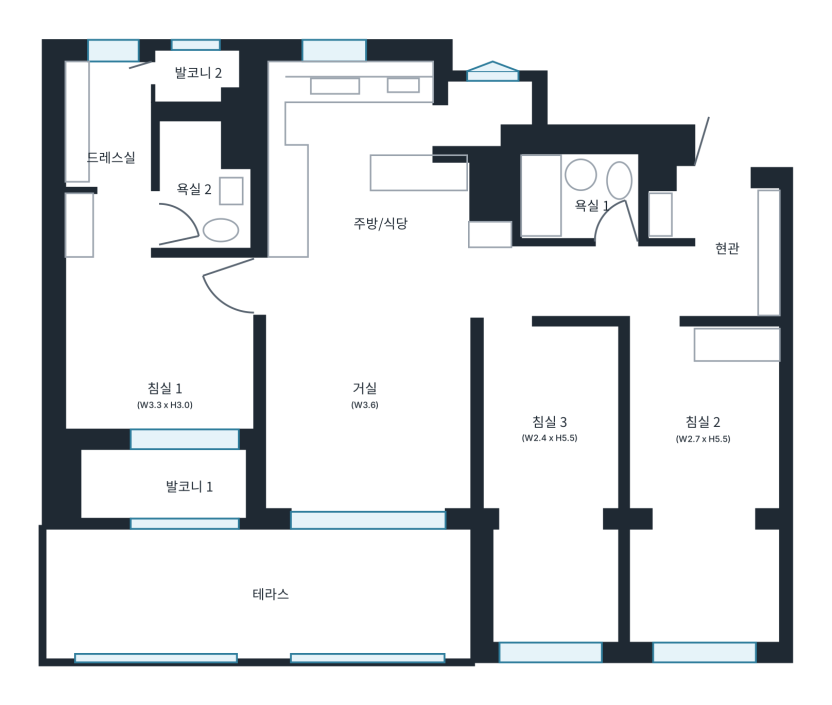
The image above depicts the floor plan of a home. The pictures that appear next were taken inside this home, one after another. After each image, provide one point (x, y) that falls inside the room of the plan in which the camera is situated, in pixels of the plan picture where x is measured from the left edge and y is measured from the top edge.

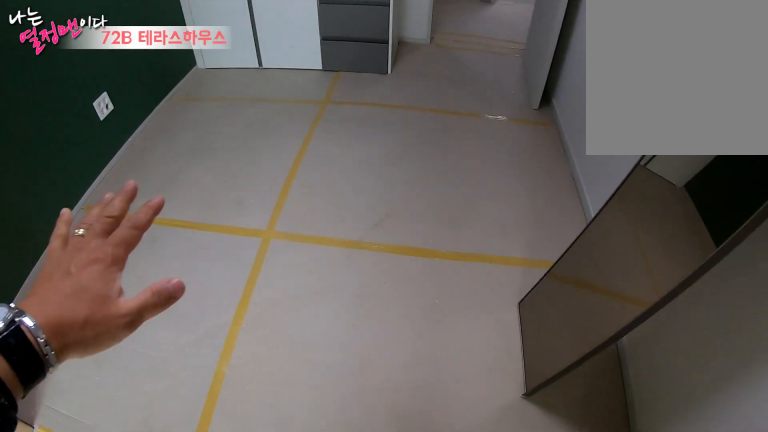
(705, 443)
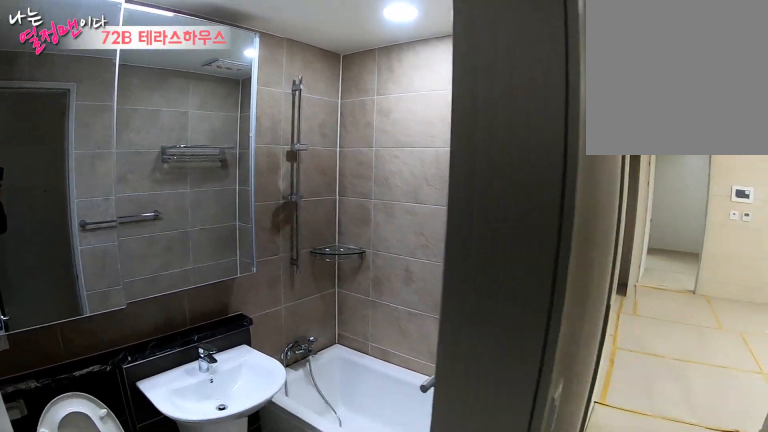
(585, 199)
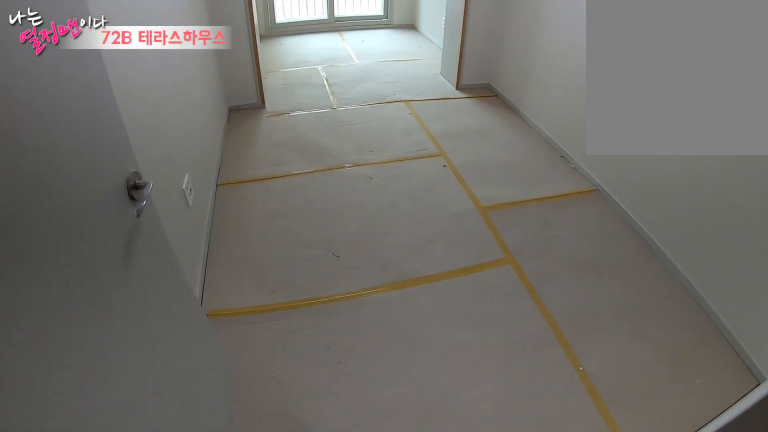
(552, 436)
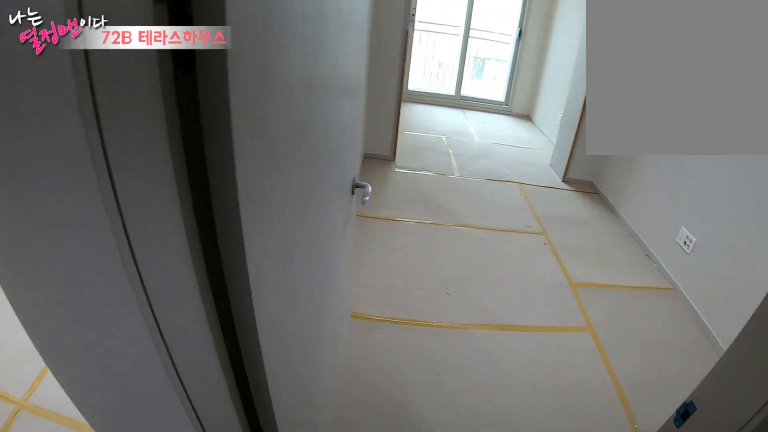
(552, 436)
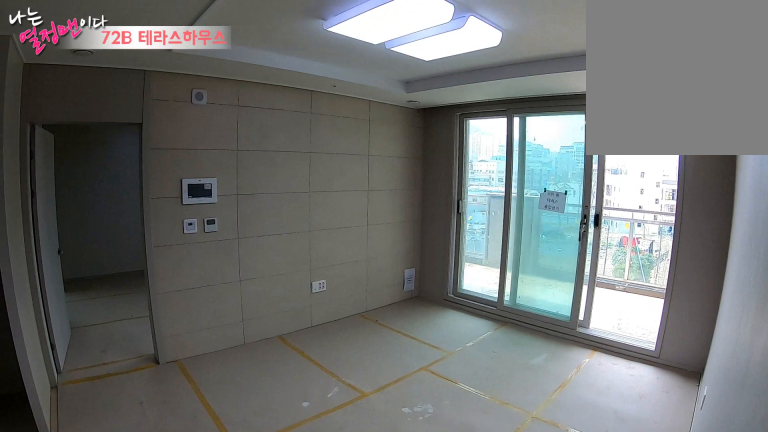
(361, 402)
